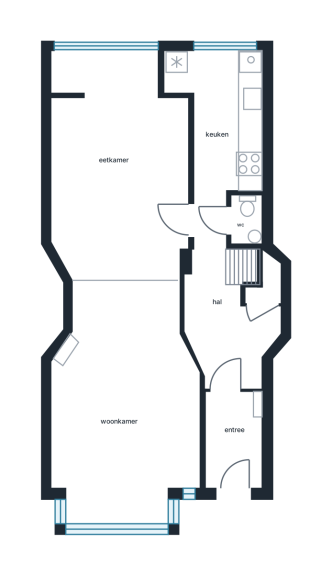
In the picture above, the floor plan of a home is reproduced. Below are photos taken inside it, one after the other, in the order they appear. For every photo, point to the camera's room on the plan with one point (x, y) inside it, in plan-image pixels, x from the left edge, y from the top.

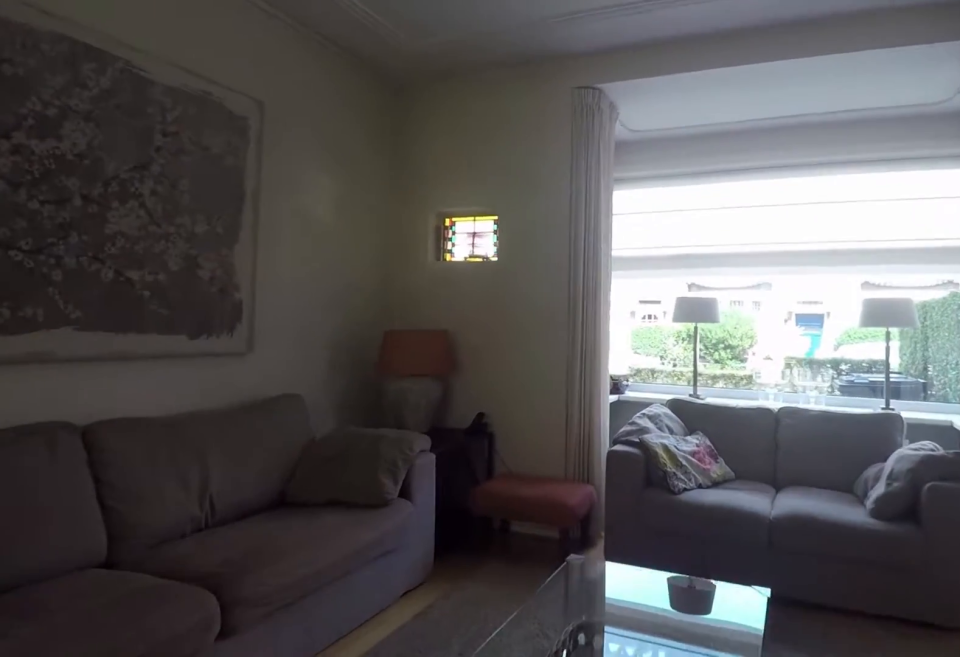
(129, 318)
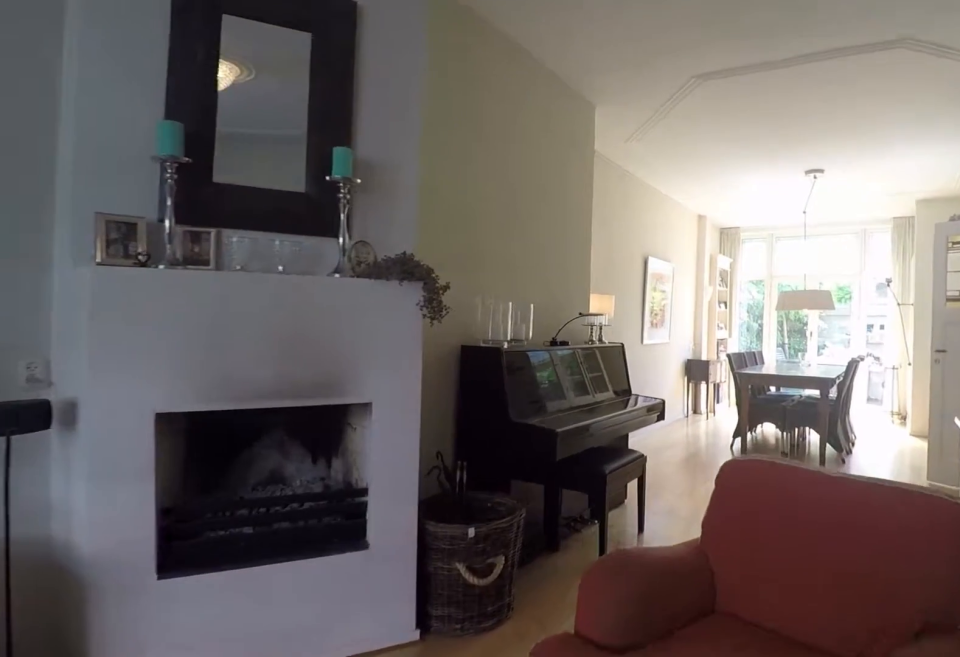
(129, 318)
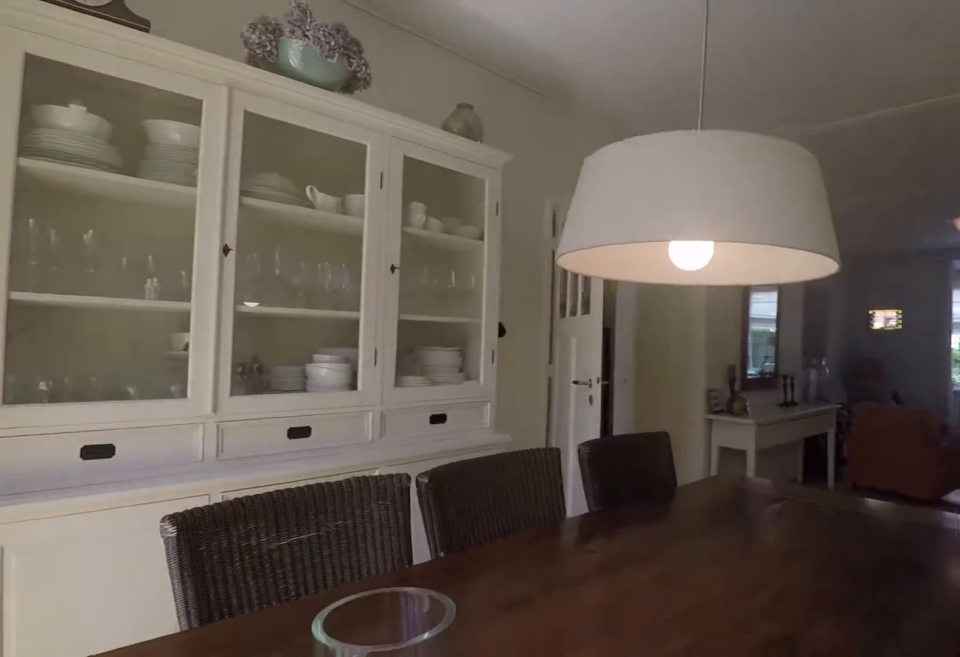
(117, 169)
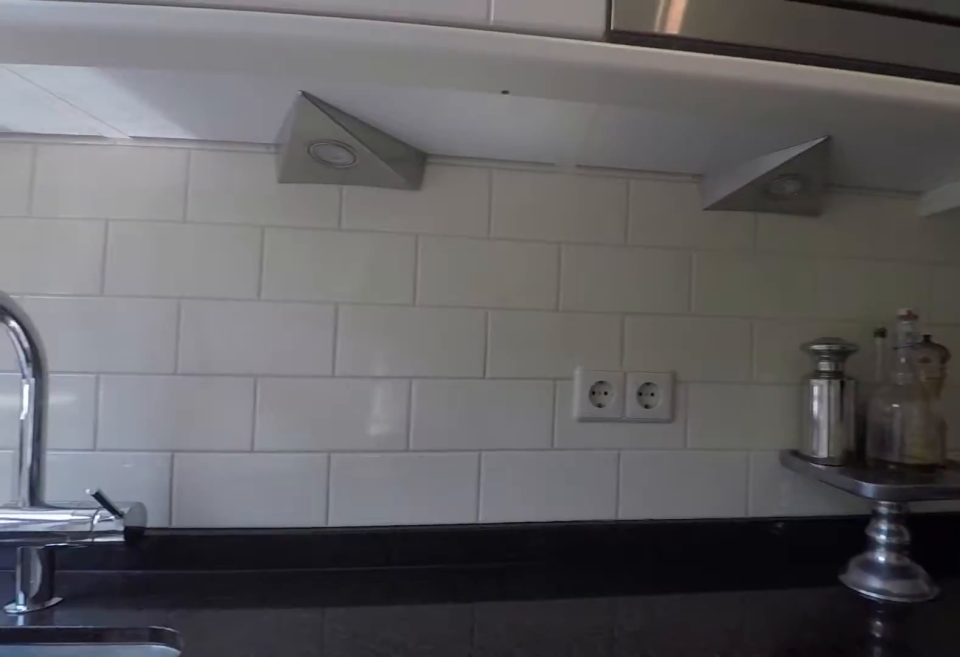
(234, 119)
